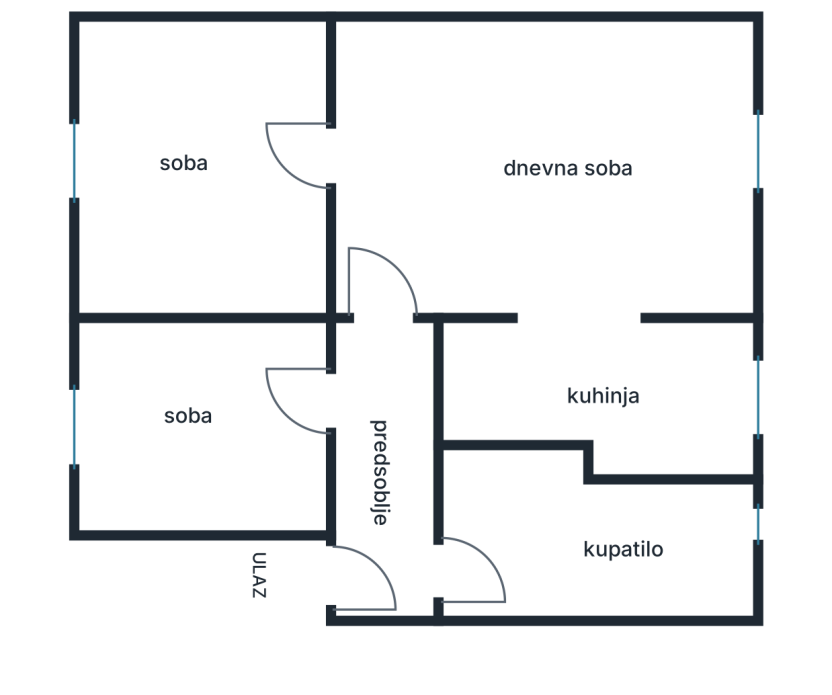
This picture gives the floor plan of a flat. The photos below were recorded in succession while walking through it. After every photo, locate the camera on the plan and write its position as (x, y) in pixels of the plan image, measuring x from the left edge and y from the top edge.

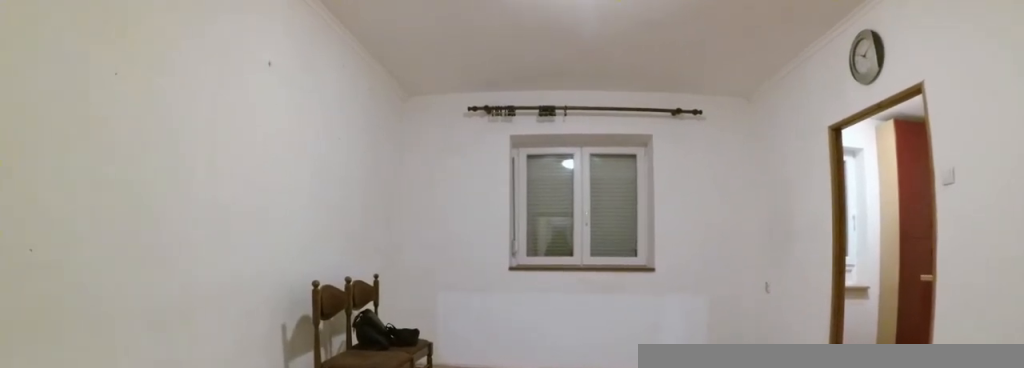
(335, 172)
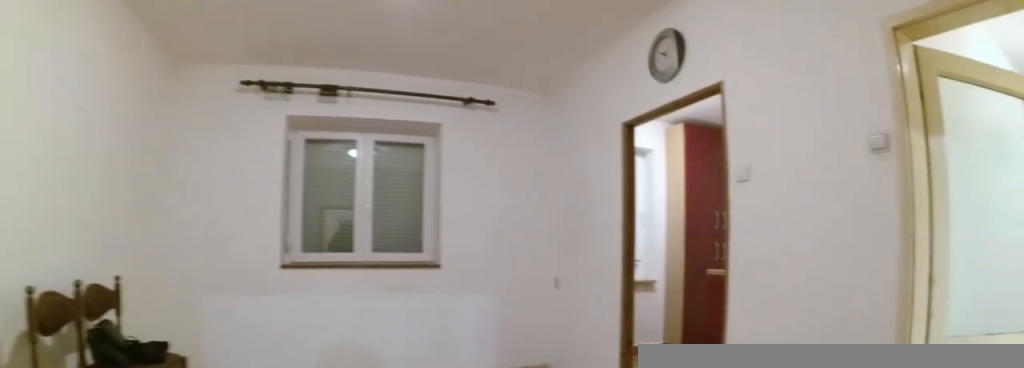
(349, 160)
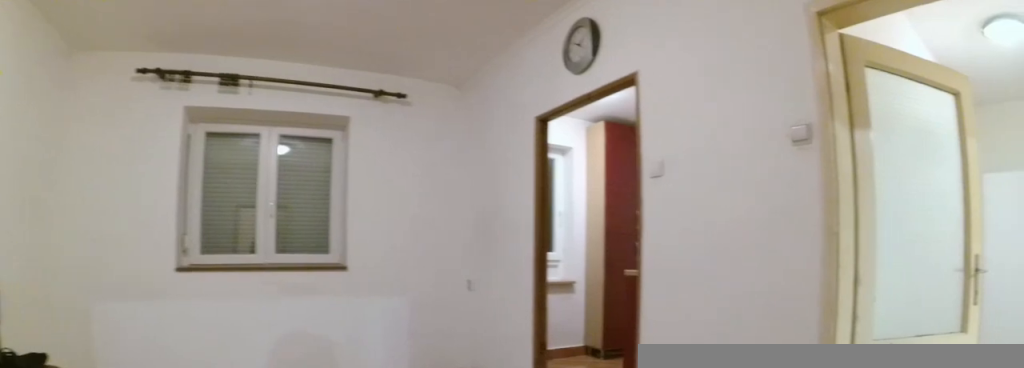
(354, 157)
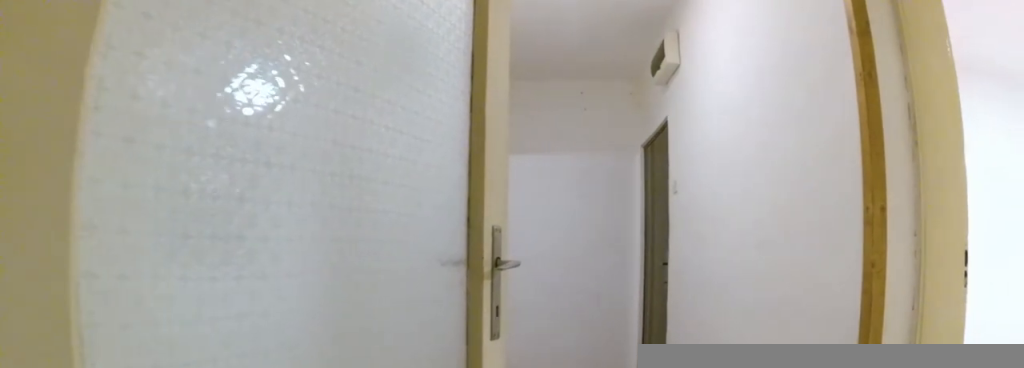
(373, 293)
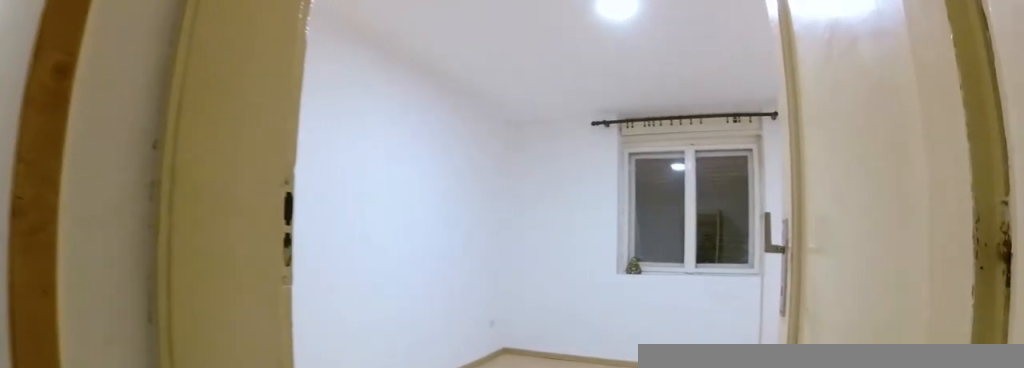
(387, 379)
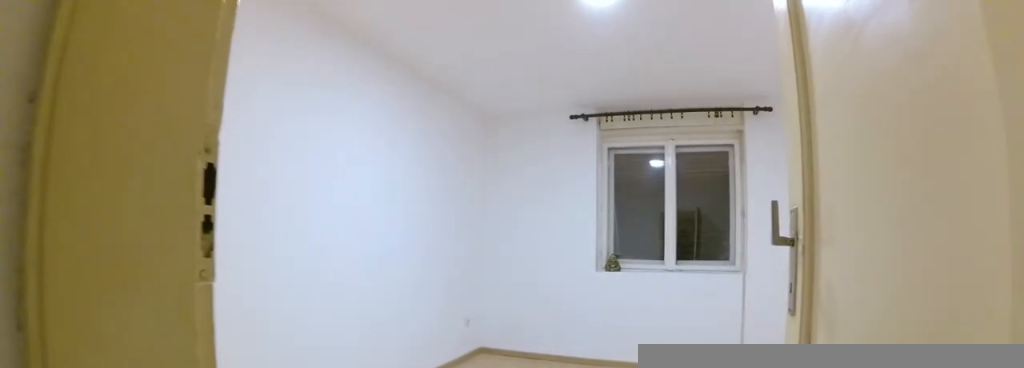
(380, 378)
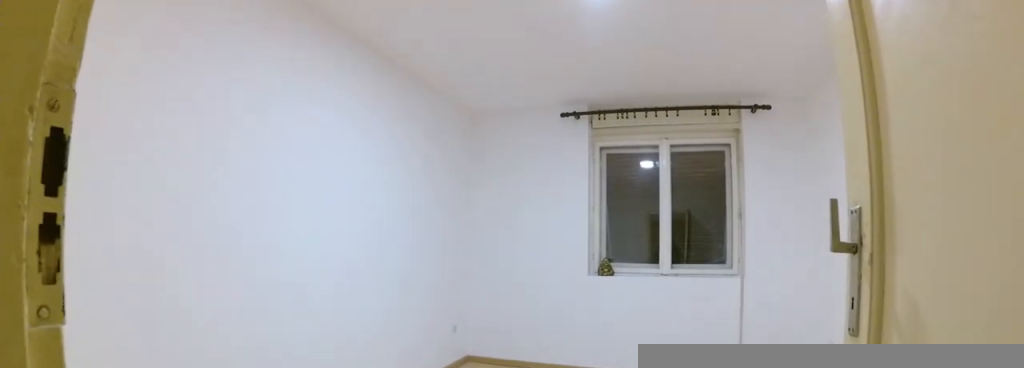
(365, 379)
